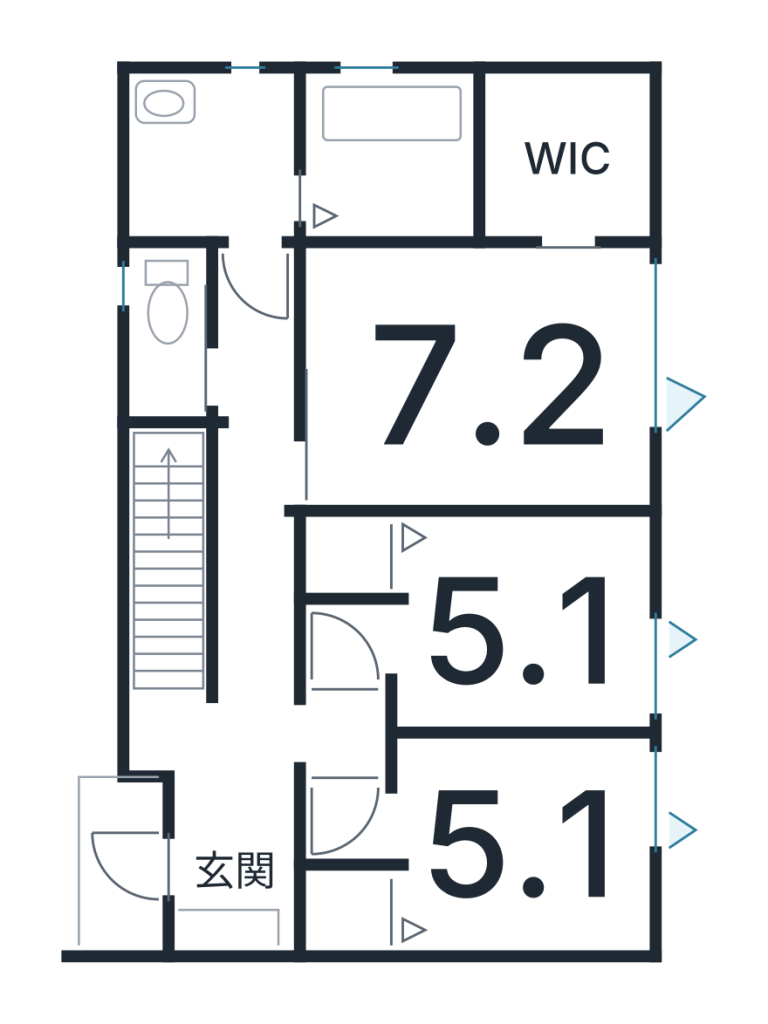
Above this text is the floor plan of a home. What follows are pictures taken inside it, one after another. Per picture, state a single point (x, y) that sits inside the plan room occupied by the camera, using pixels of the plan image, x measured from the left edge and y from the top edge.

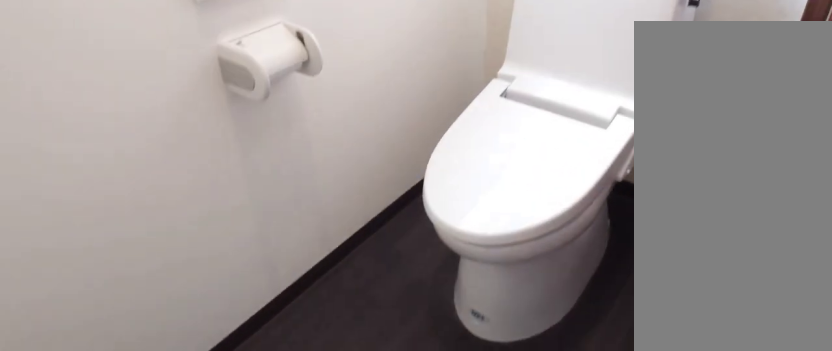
(158, 337)
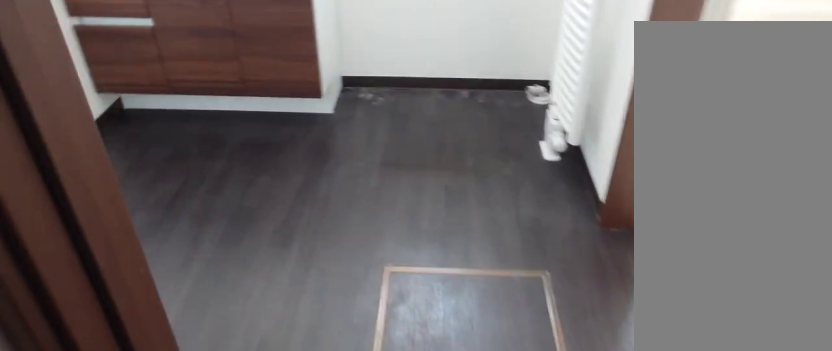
(204, 166)
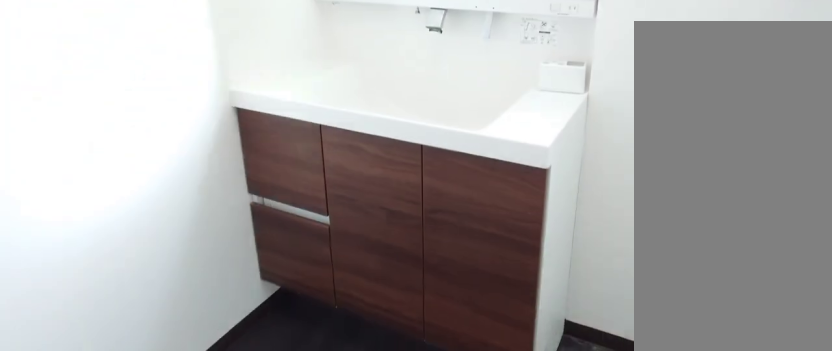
(204, 166)
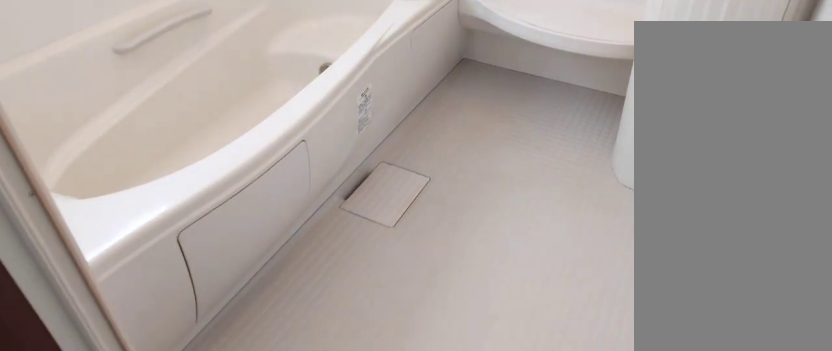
(383, 152)
